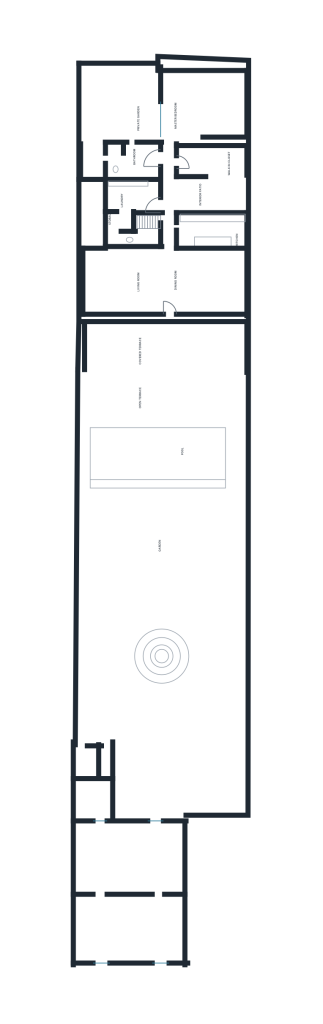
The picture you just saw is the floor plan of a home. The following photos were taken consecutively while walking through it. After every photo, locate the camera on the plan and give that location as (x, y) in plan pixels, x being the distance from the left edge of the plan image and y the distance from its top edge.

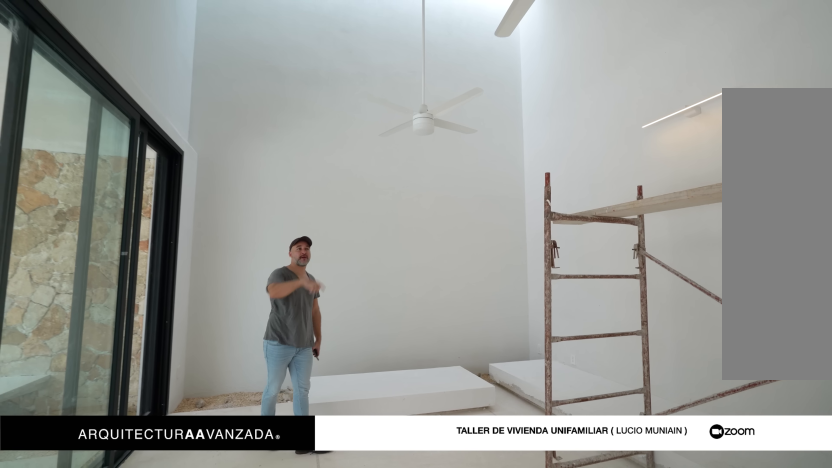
(151, 354)
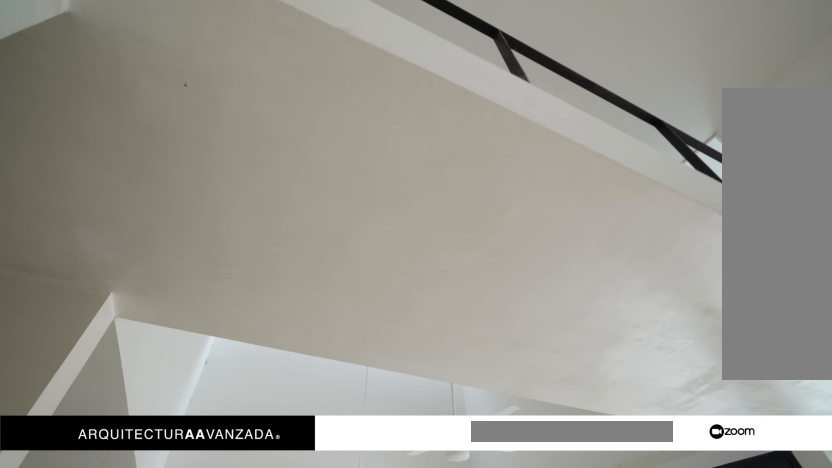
(134, 286)
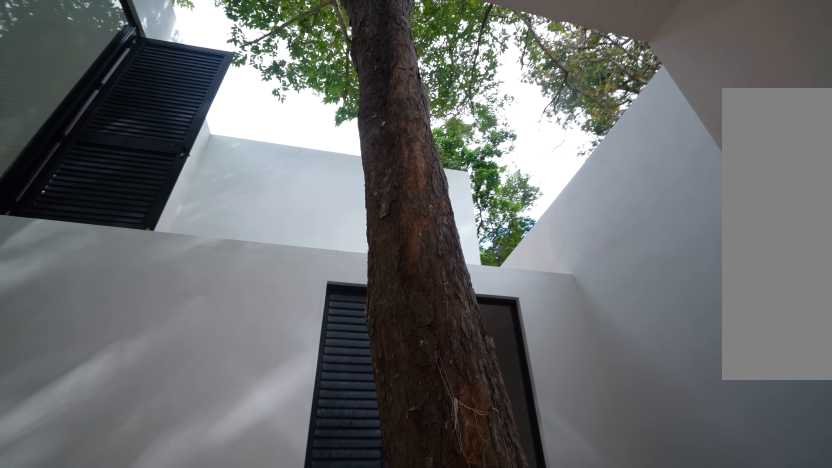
(208, 228)
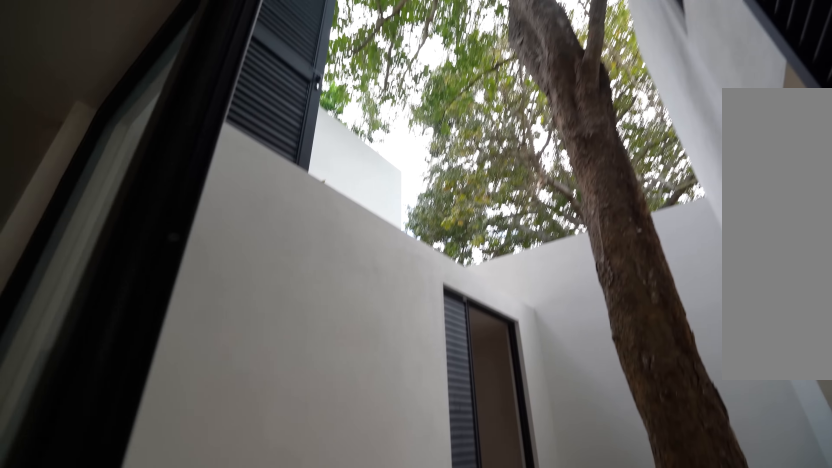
(164, 205)
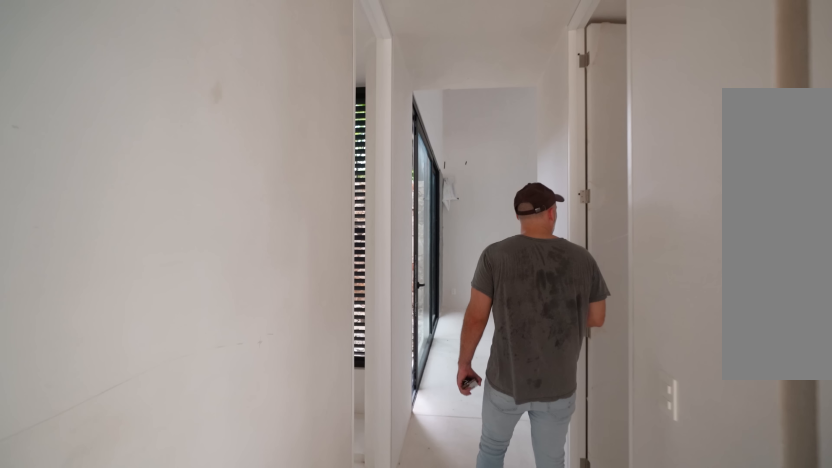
(167, 195)
